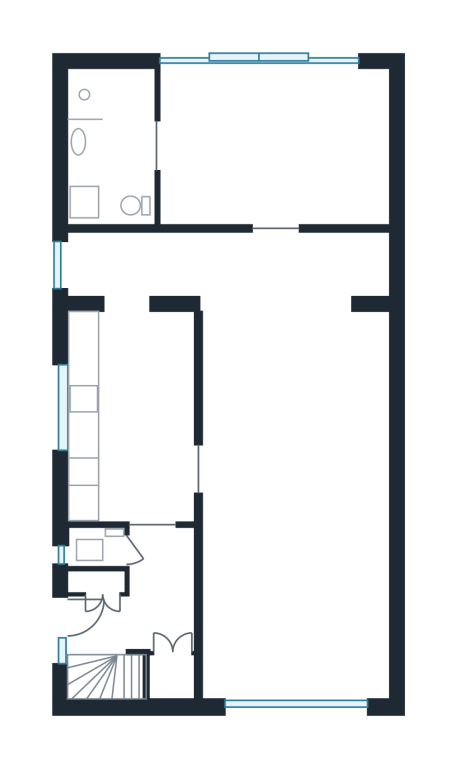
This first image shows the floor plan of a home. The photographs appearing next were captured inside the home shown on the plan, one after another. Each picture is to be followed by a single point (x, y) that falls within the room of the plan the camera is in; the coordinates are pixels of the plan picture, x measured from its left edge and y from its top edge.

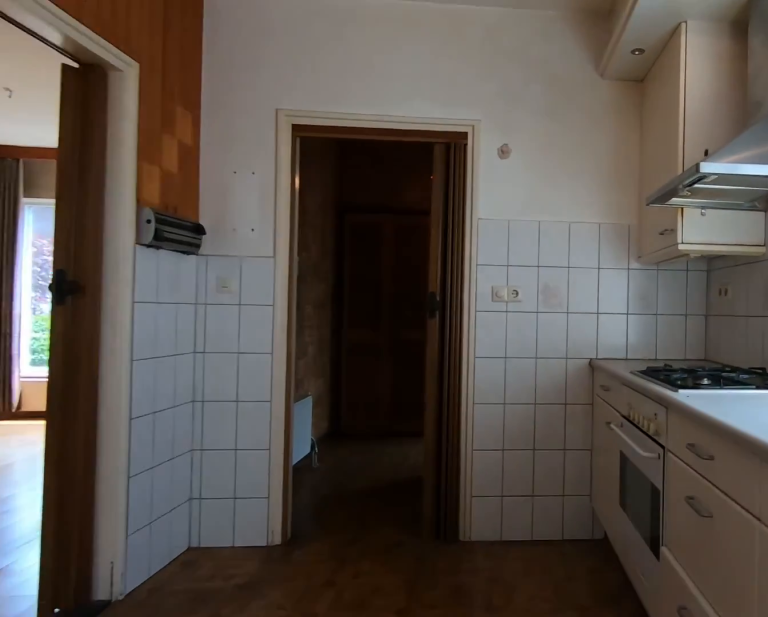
(146, 415)
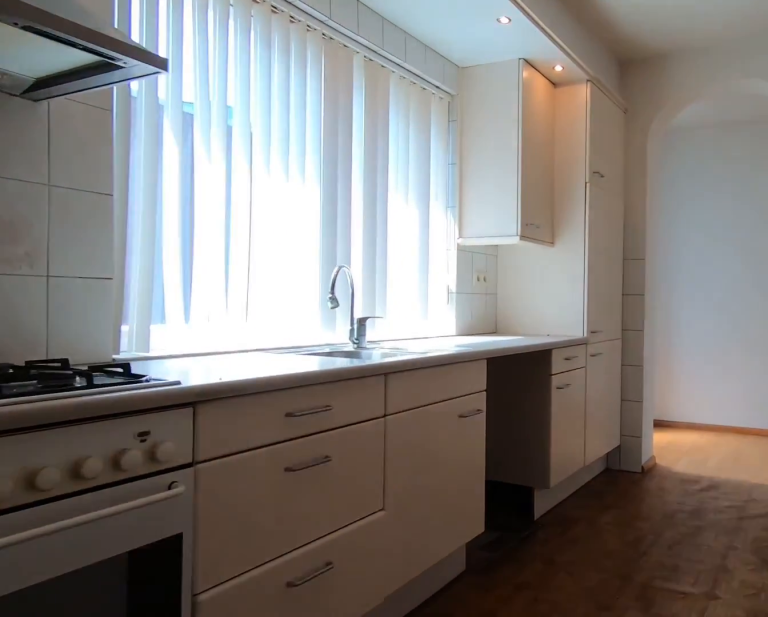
(146, 415)
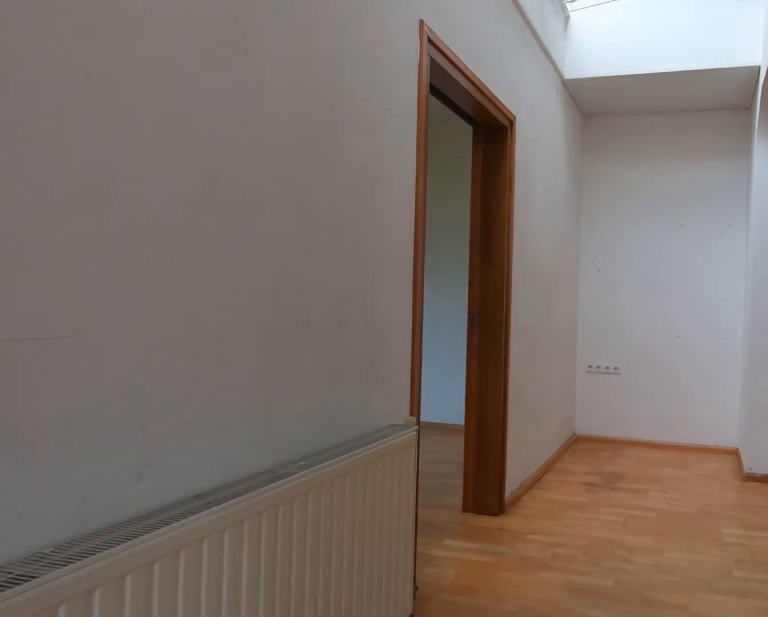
(229, 266)
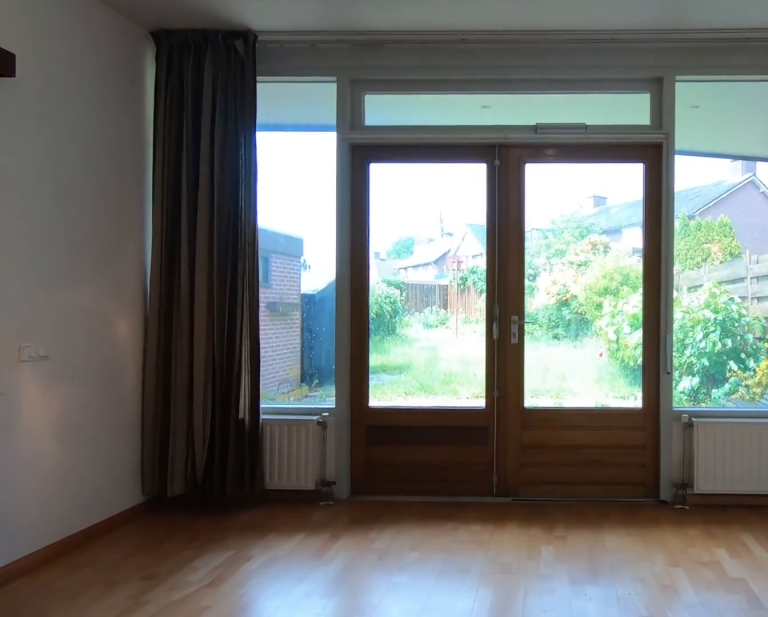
(273, 147)
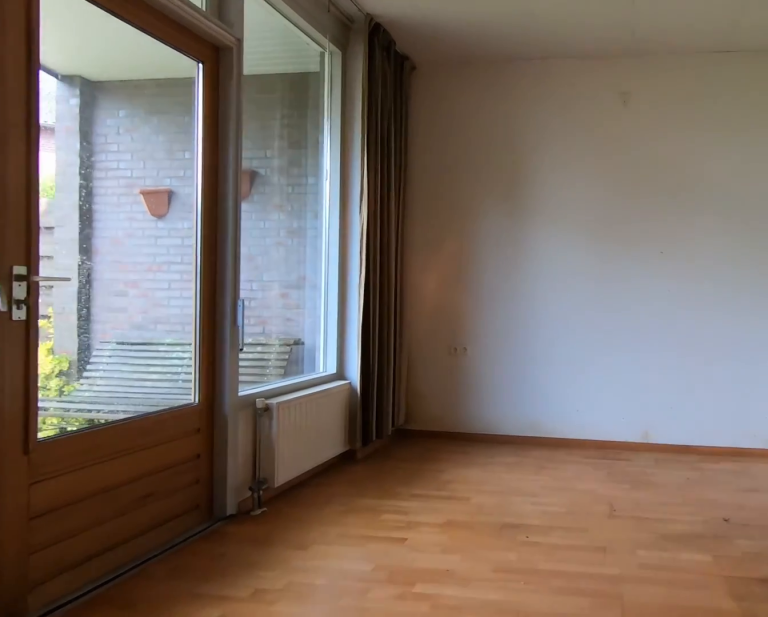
(273, 147)
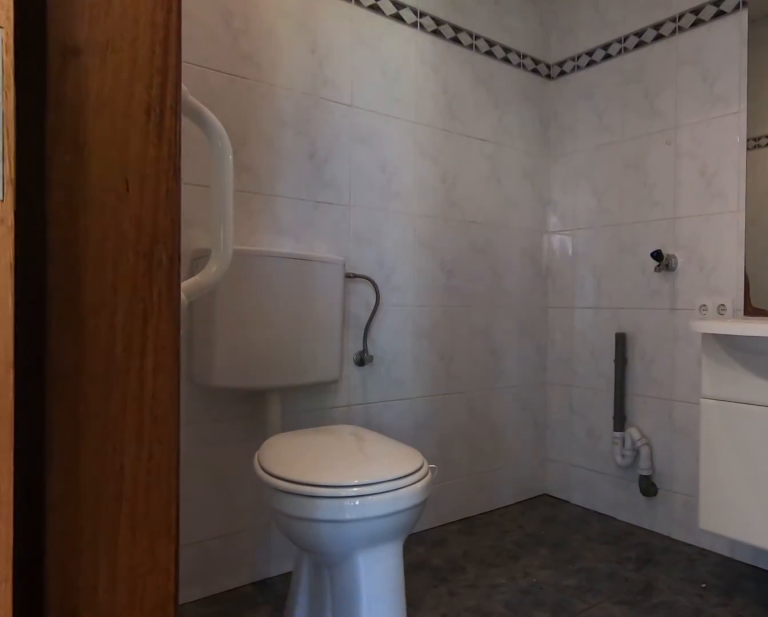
(111, 147)
